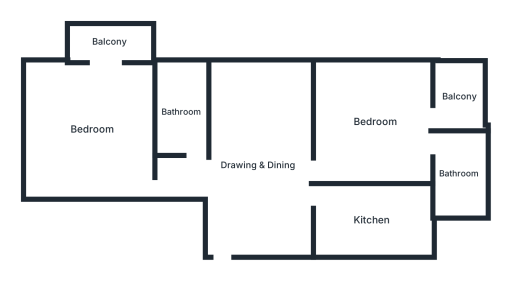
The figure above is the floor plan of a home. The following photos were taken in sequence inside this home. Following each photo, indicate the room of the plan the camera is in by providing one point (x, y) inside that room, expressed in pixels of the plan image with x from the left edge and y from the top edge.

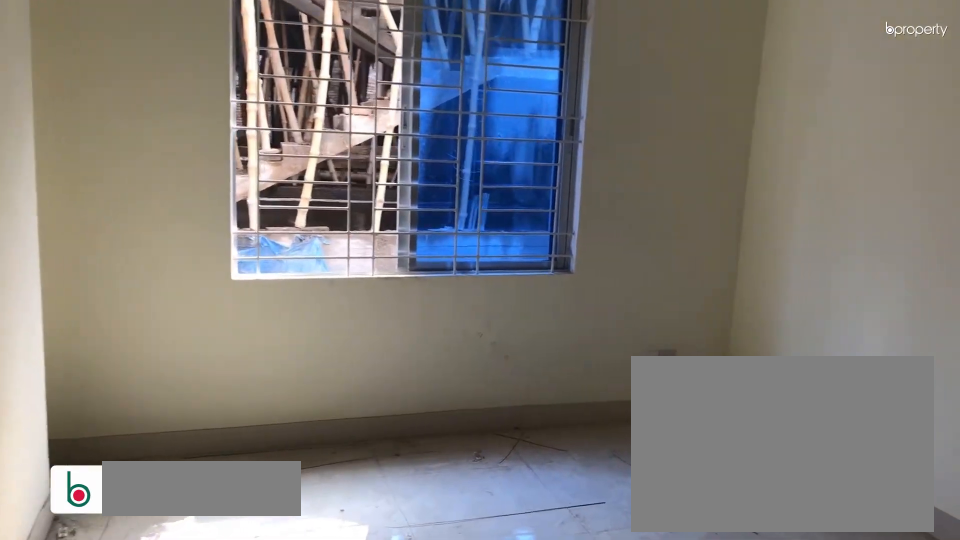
(261, 167)
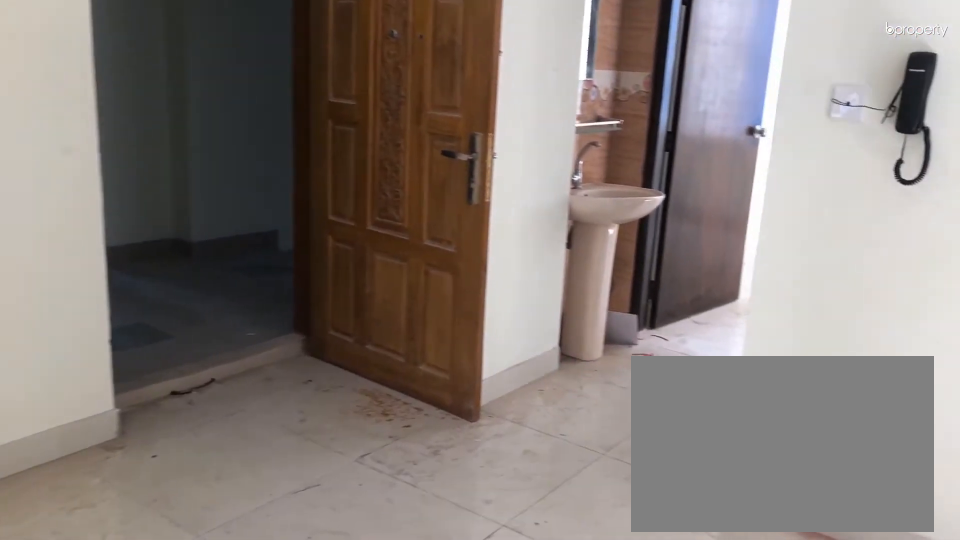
(261, 167)
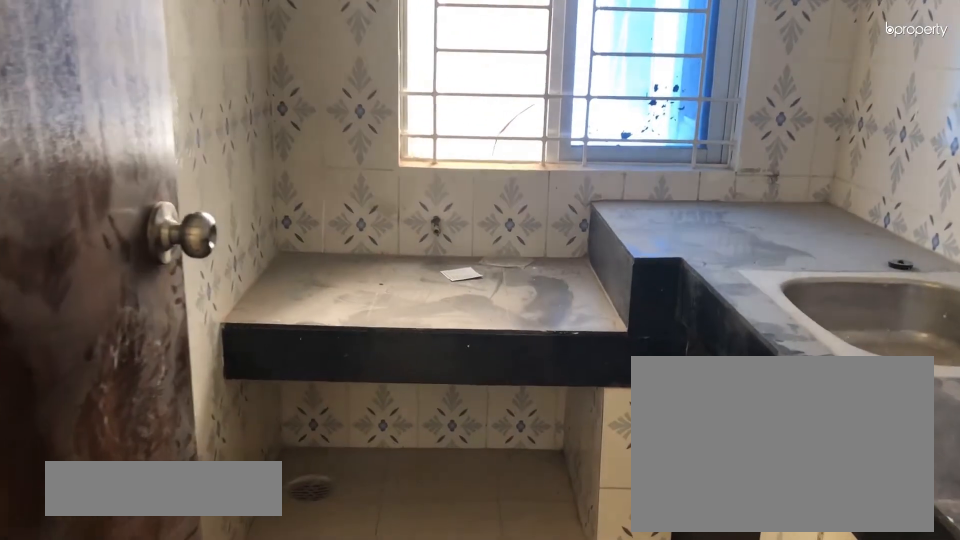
(371, 220)
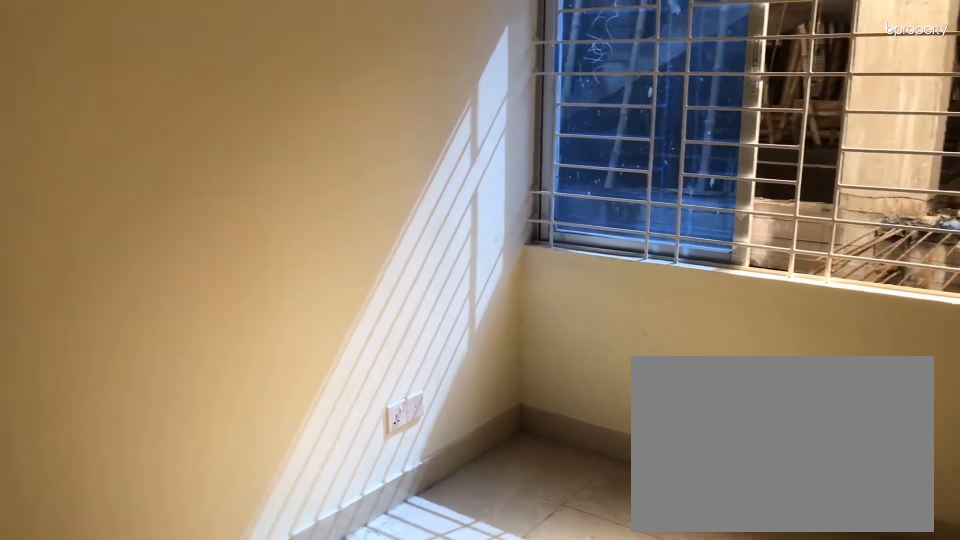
(374, 121)
